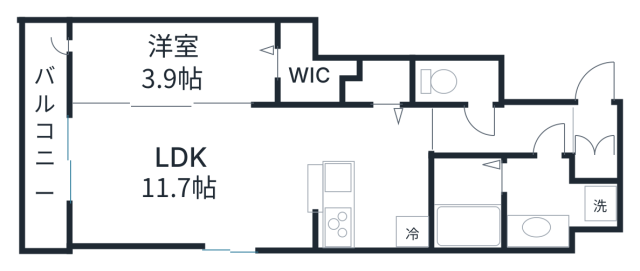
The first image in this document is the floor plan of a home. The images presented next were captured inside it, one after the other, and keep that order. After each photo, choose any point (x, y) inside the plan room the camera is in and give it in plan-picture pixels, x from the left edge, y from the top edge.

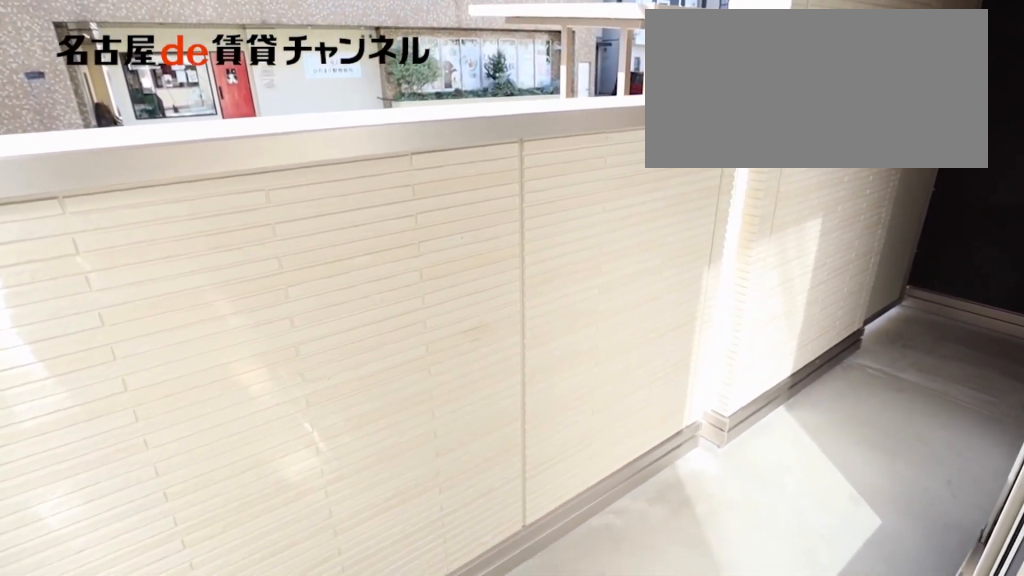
(48, 137)
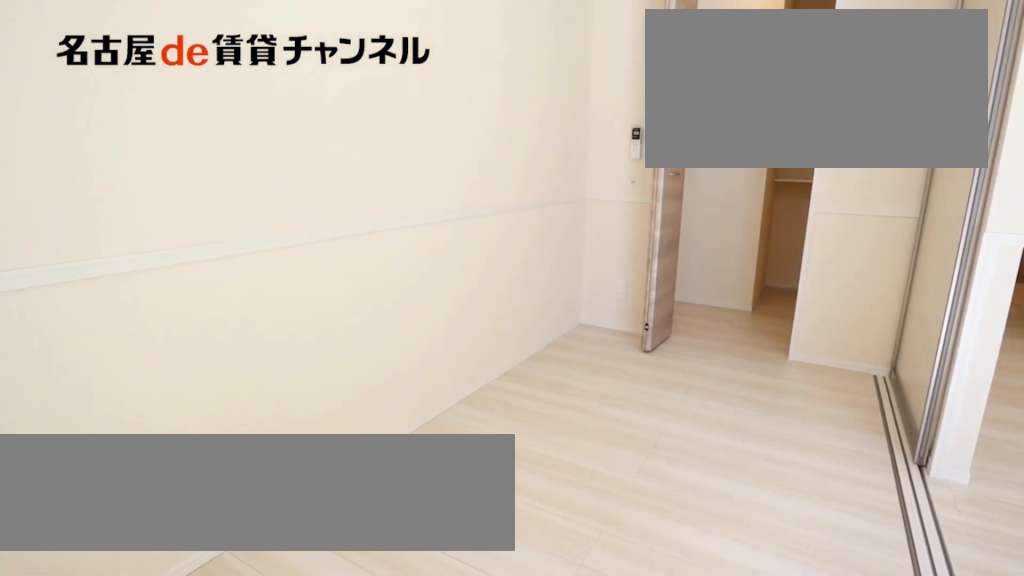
(174, 64)
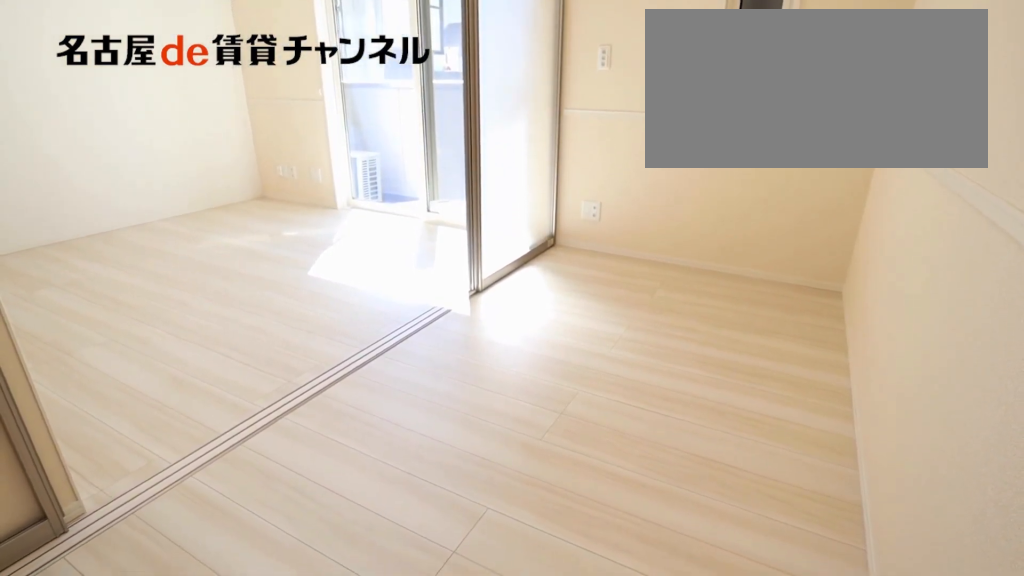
(174, 64)
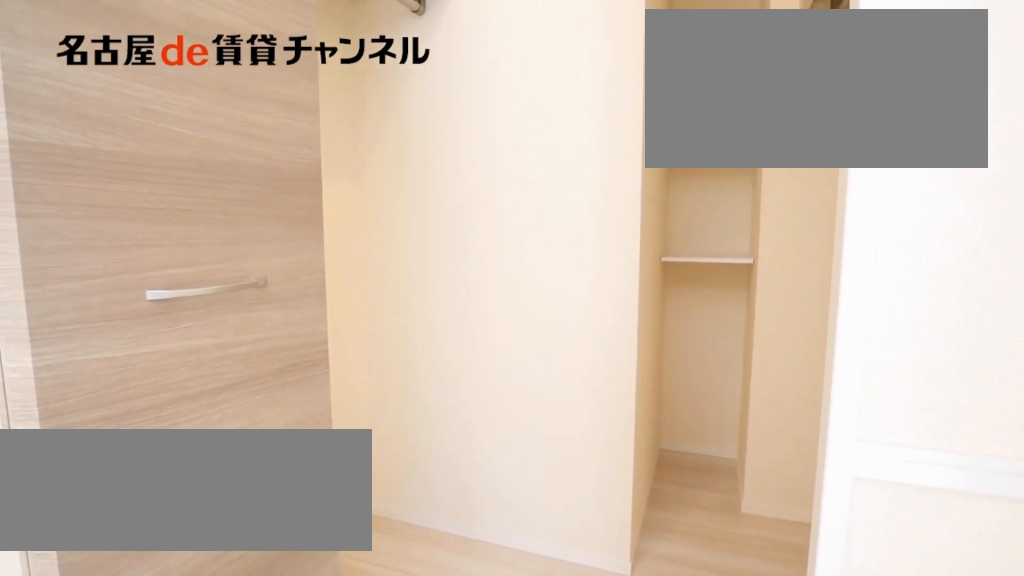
(307, 71)
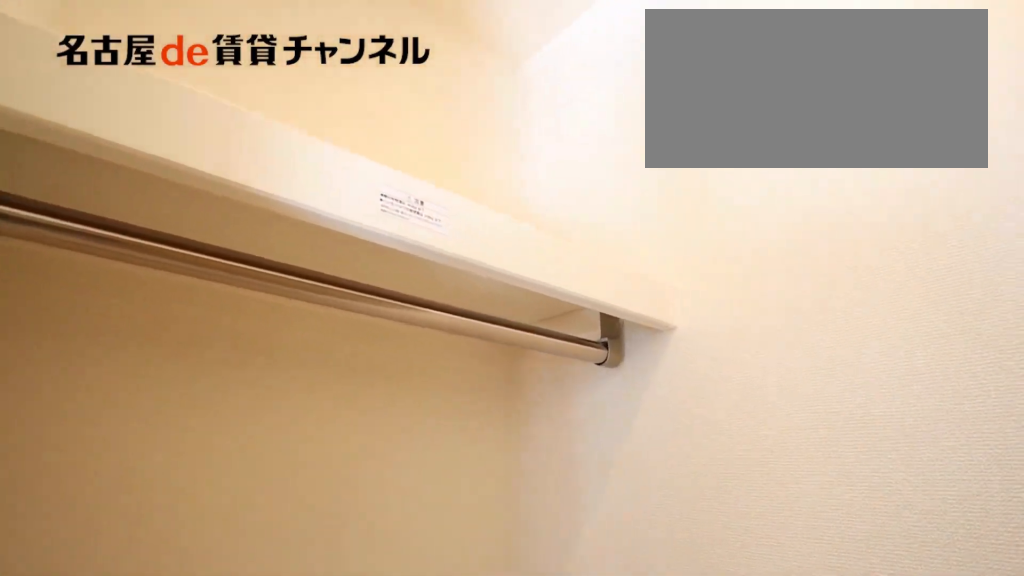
(307, 71)
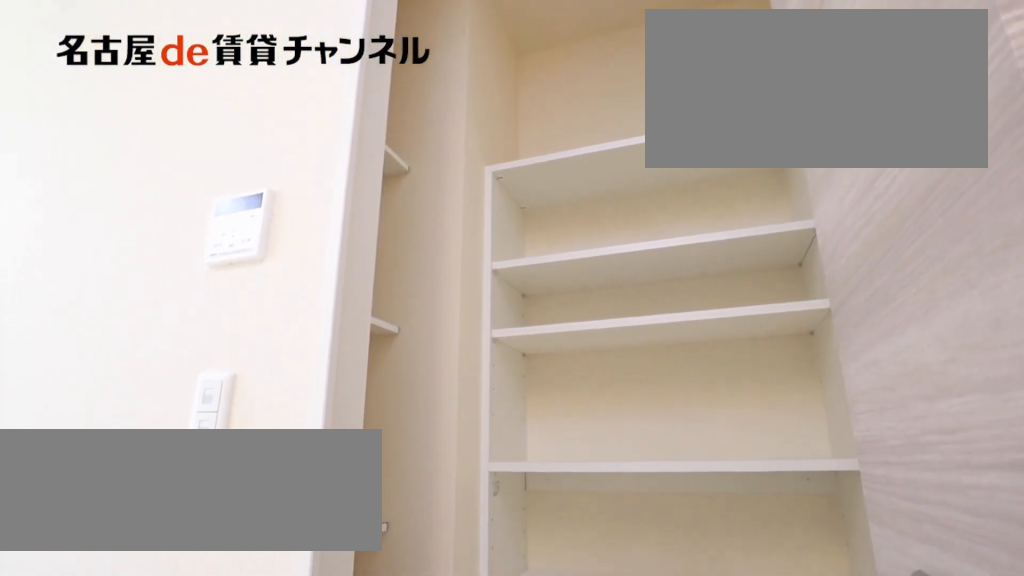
(377, 85)
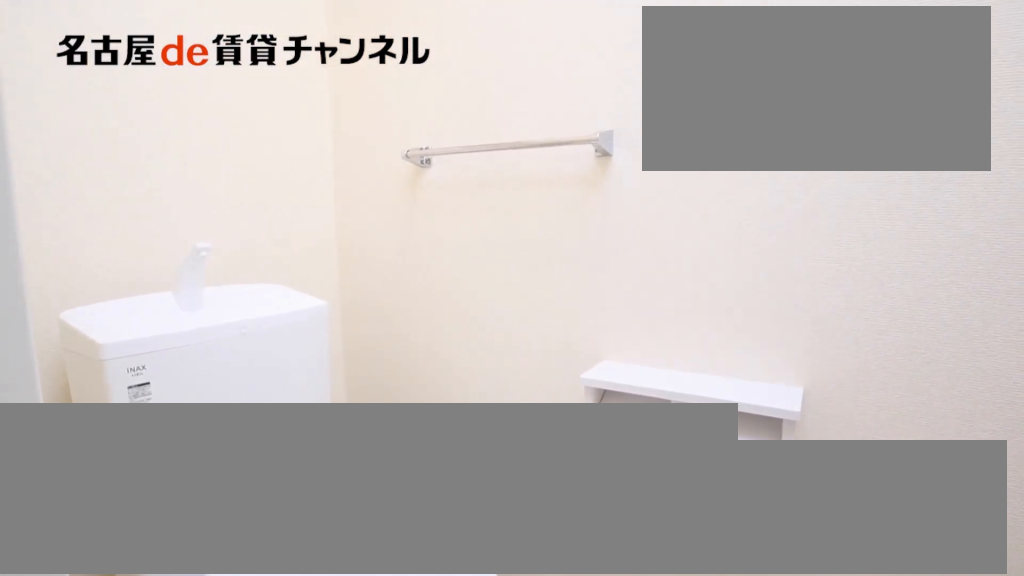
(458, 82)
